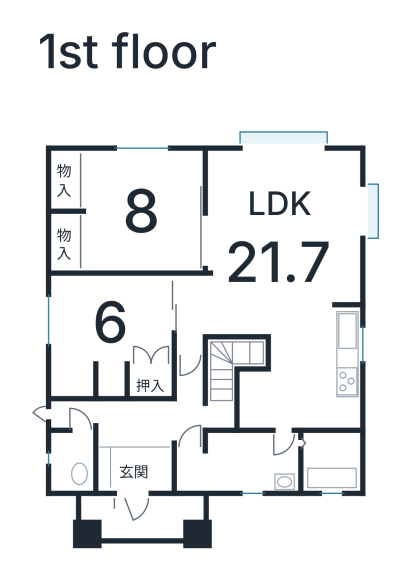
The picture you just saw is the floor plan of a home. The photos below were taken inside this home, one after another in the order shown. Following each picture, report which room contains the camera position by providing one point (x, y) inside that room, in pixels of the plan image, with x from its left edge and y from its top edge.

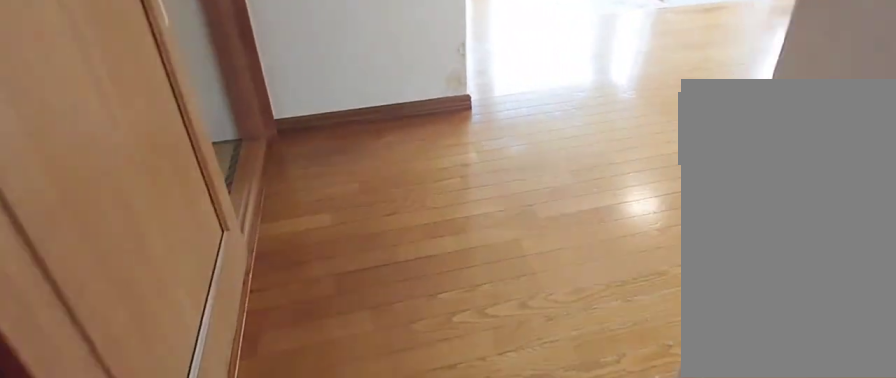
(273, 236)
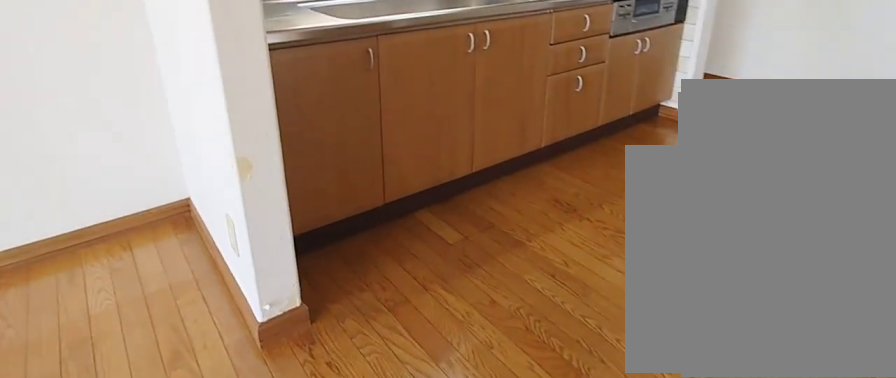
(306, 373)
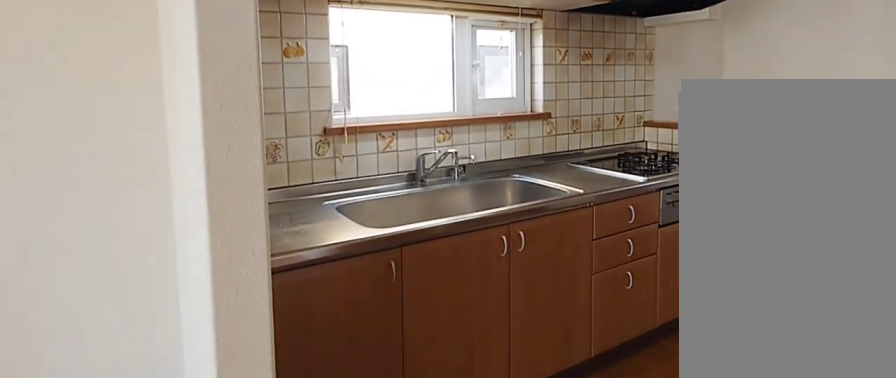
(306, 373)
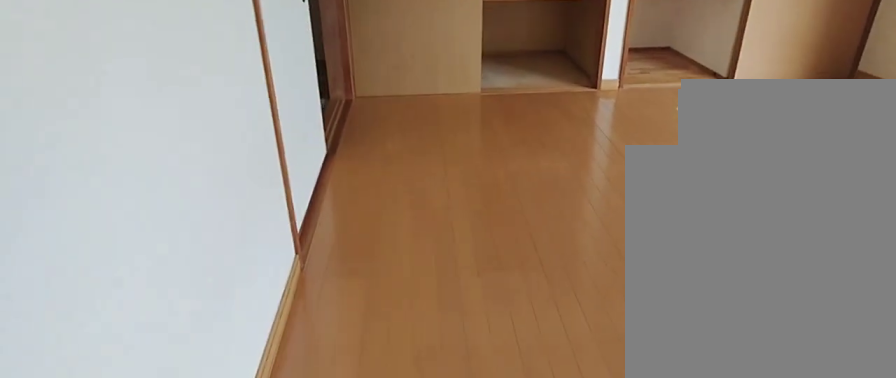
(140, 217)
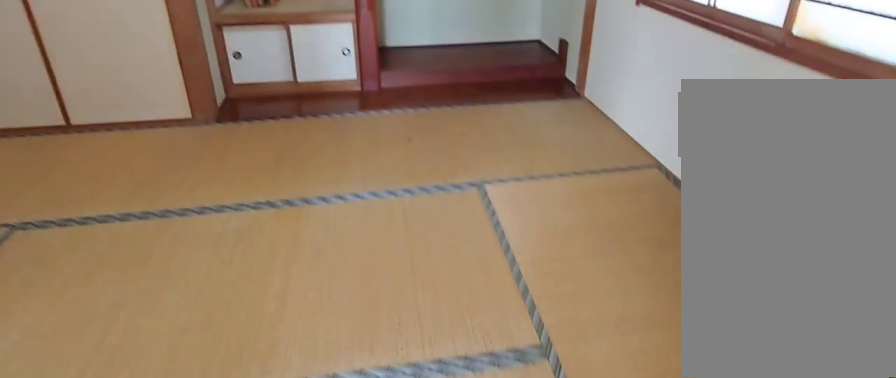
(108, 321)
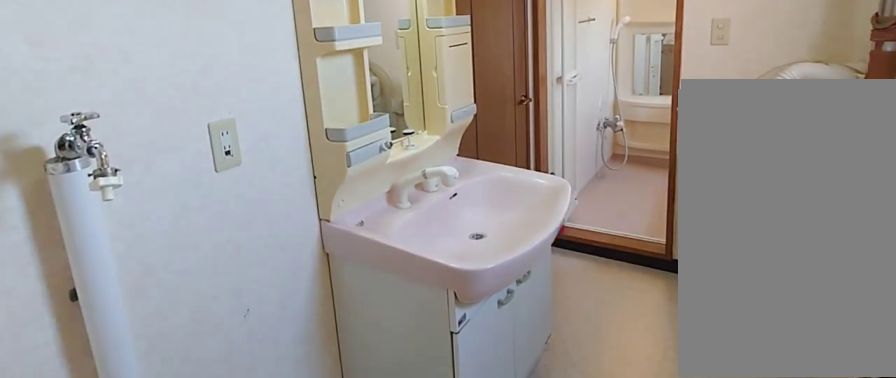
(234, 467)
